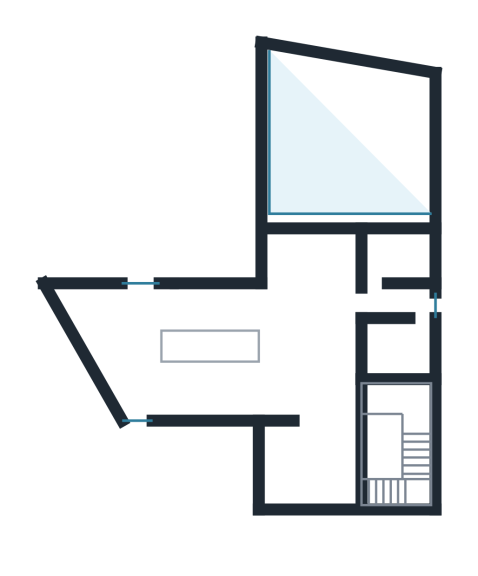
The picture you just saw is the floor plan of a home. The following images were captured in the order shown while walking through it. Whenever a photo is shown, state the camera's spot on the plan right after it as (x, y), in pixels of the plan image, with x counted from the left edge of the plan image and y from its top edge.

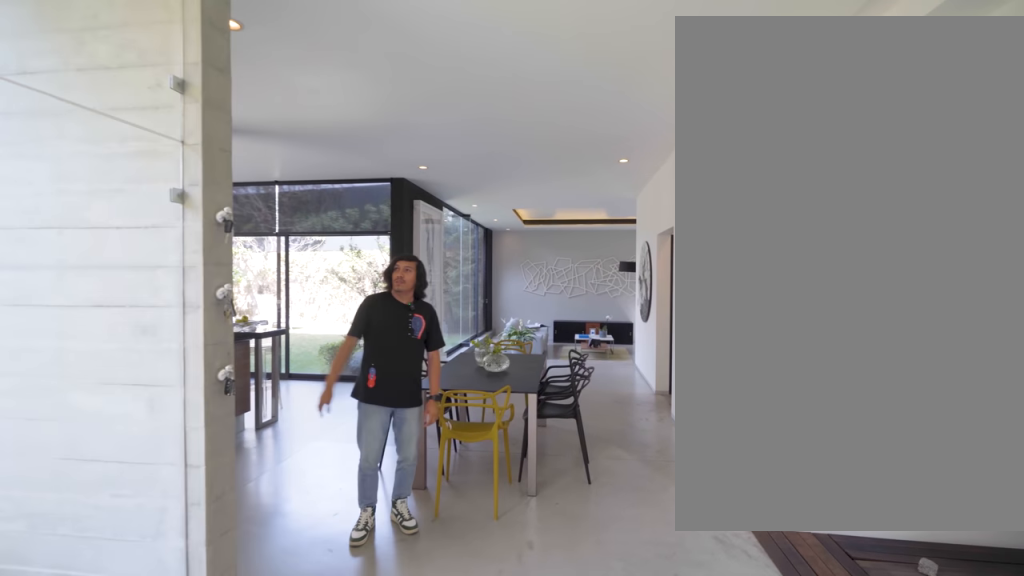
(335, 432)
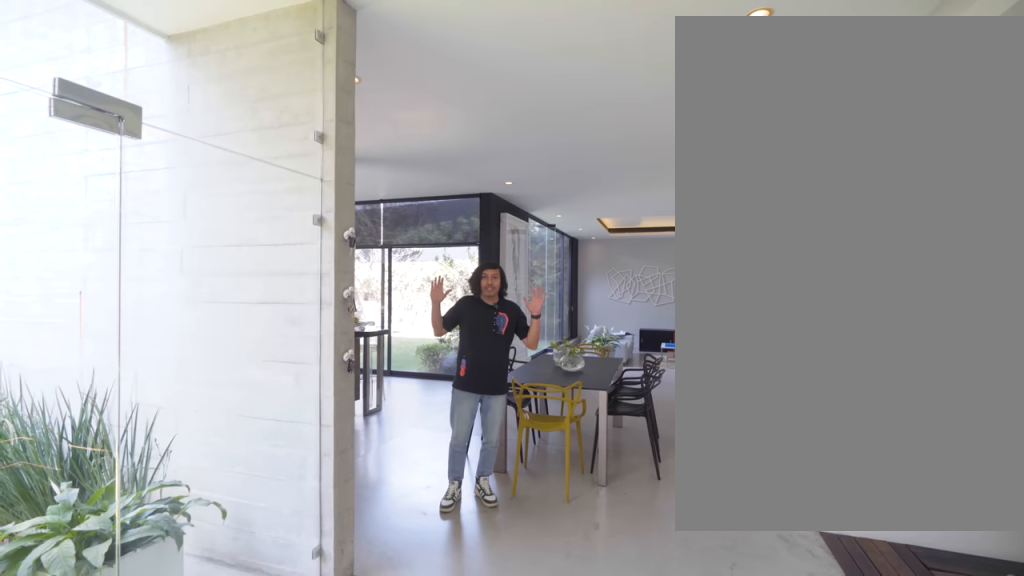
(335, 432)
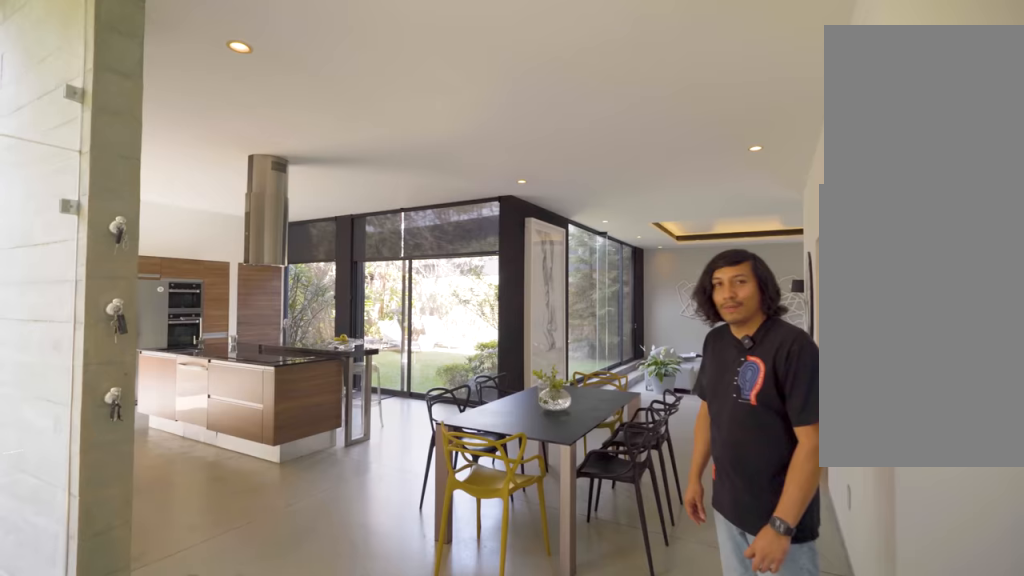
(333, 457)
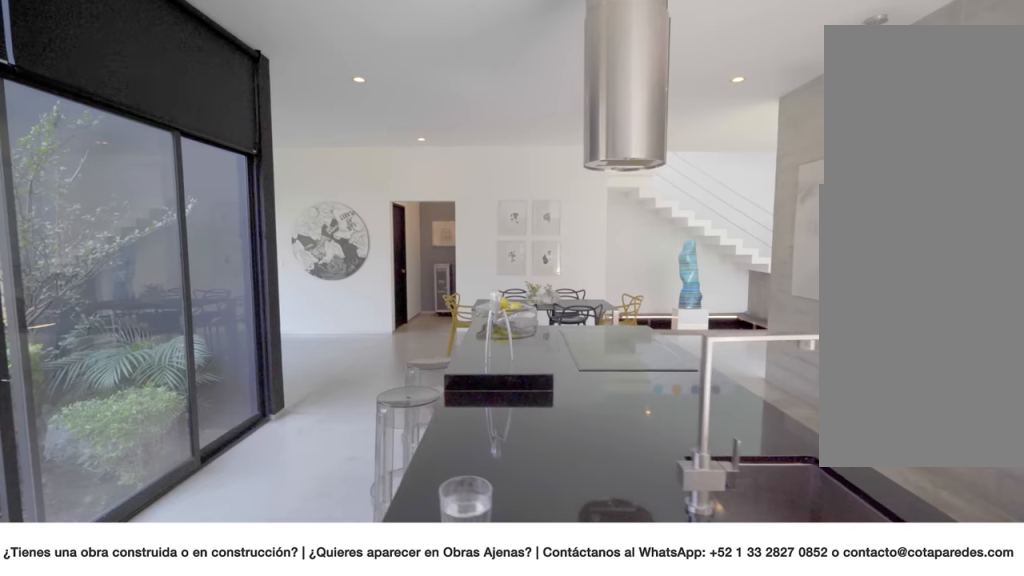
(139, 346)
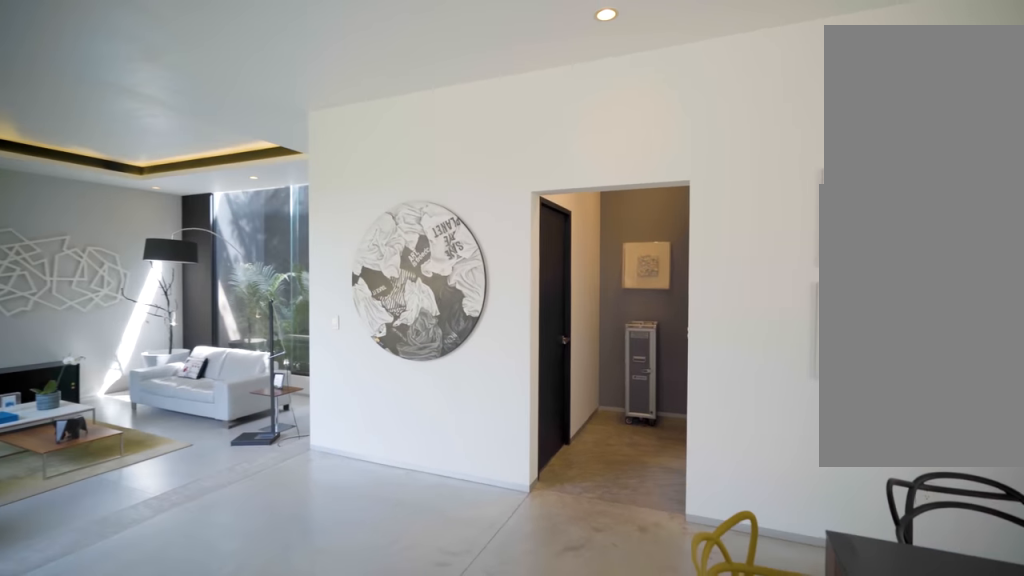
(289, 326)
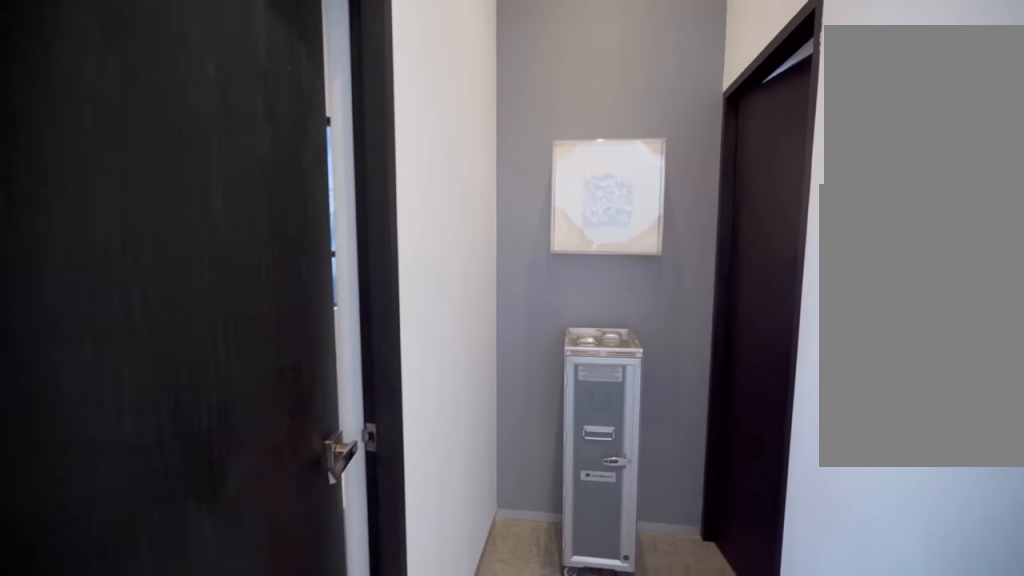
(416, 302)
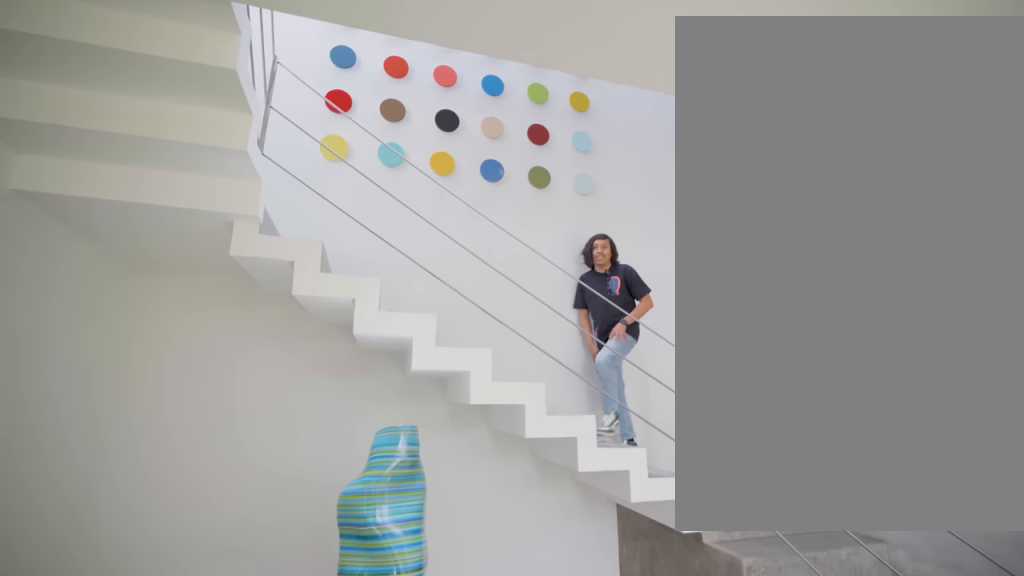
(338, 435)
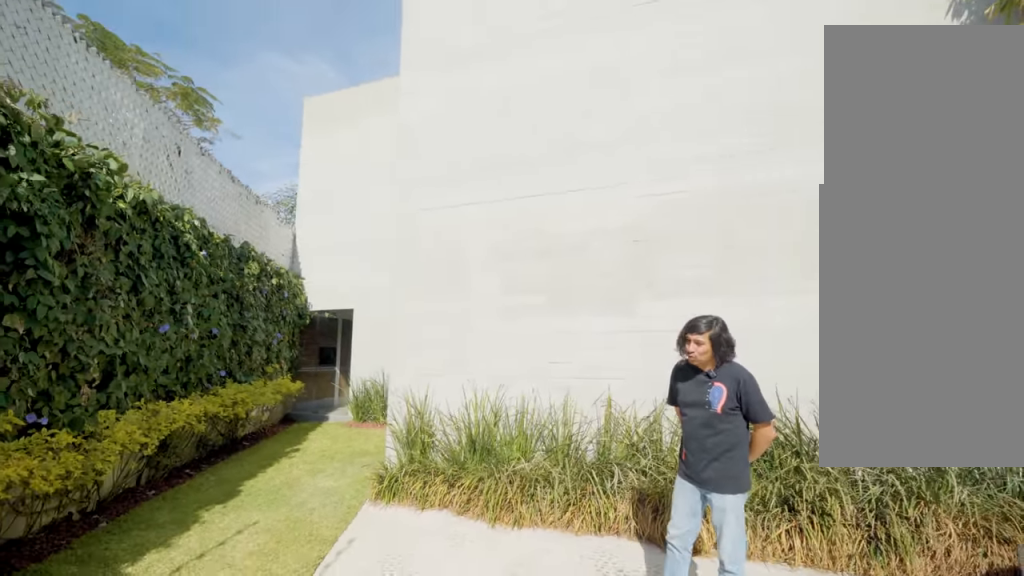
(390, 546)
